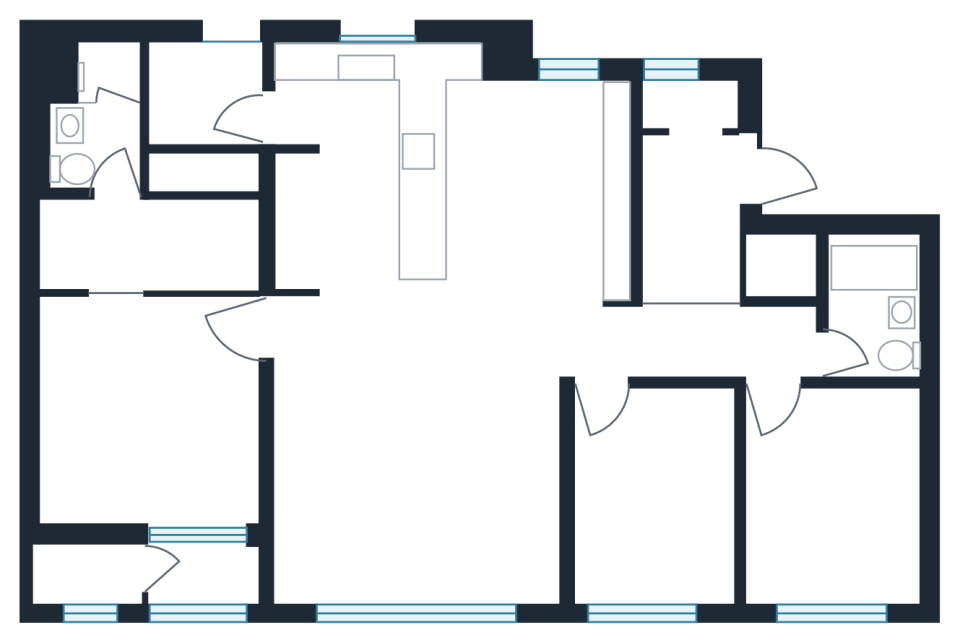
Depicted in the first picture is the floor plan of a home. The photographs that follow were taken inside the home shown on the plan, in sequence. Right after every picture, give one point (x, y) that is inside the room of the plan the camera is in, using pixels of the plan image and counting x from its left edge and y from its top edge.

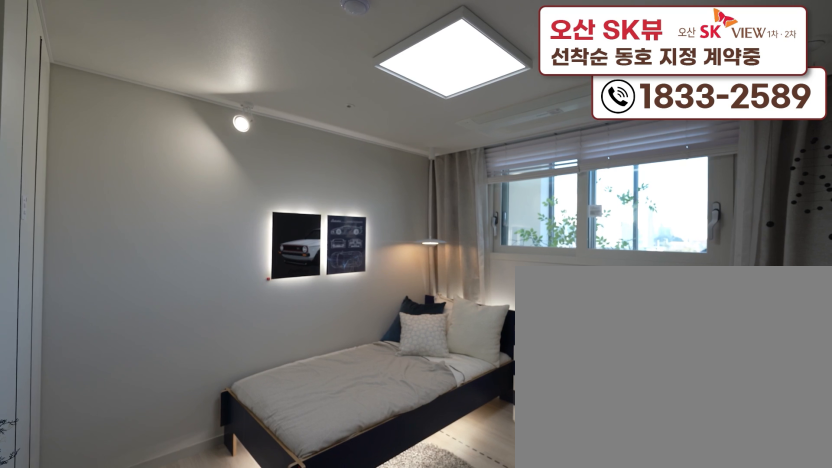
(824, 545)
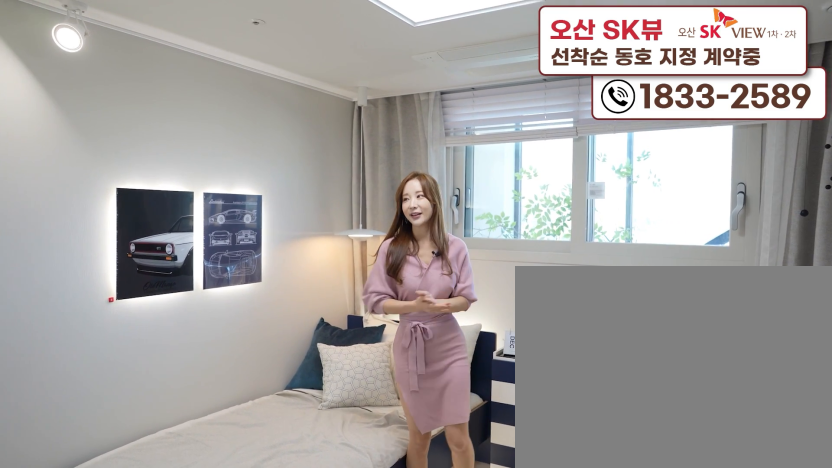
(824, 547)
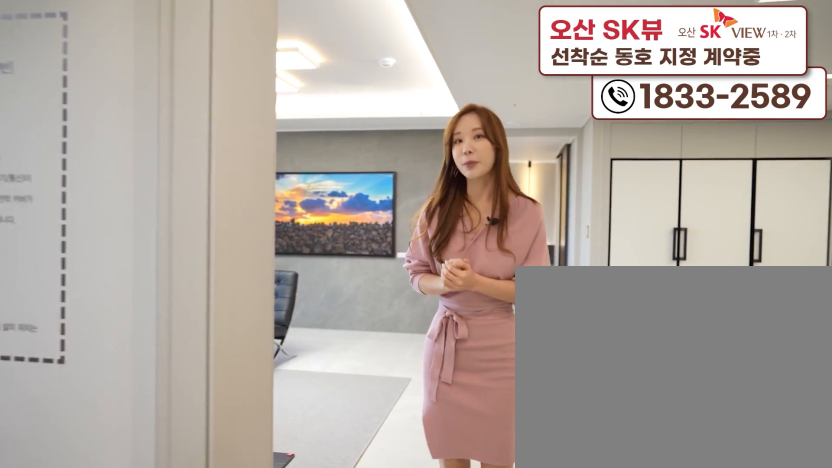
(421, 529)
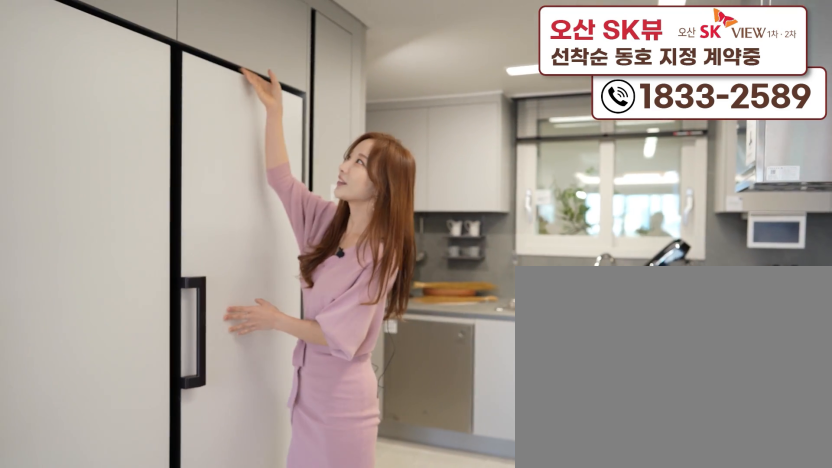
(382, 304)
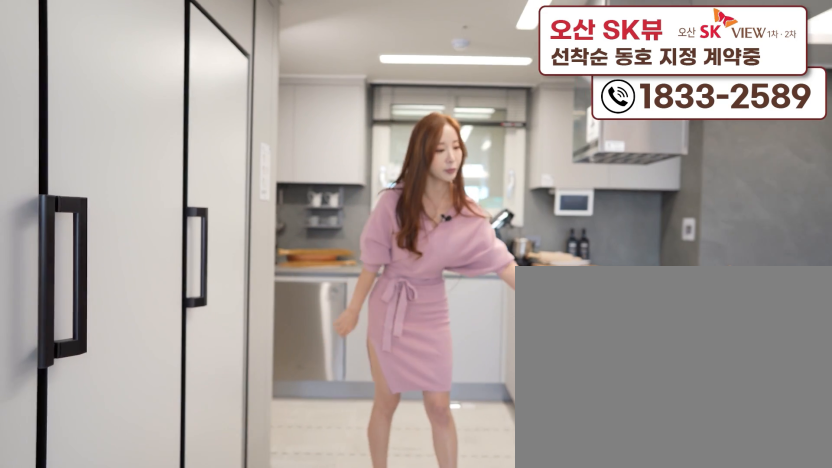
(382, 304)
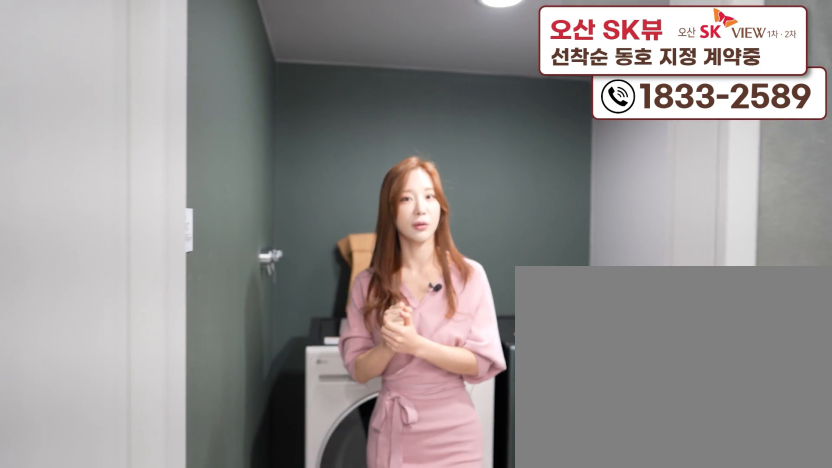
(218, 109)
